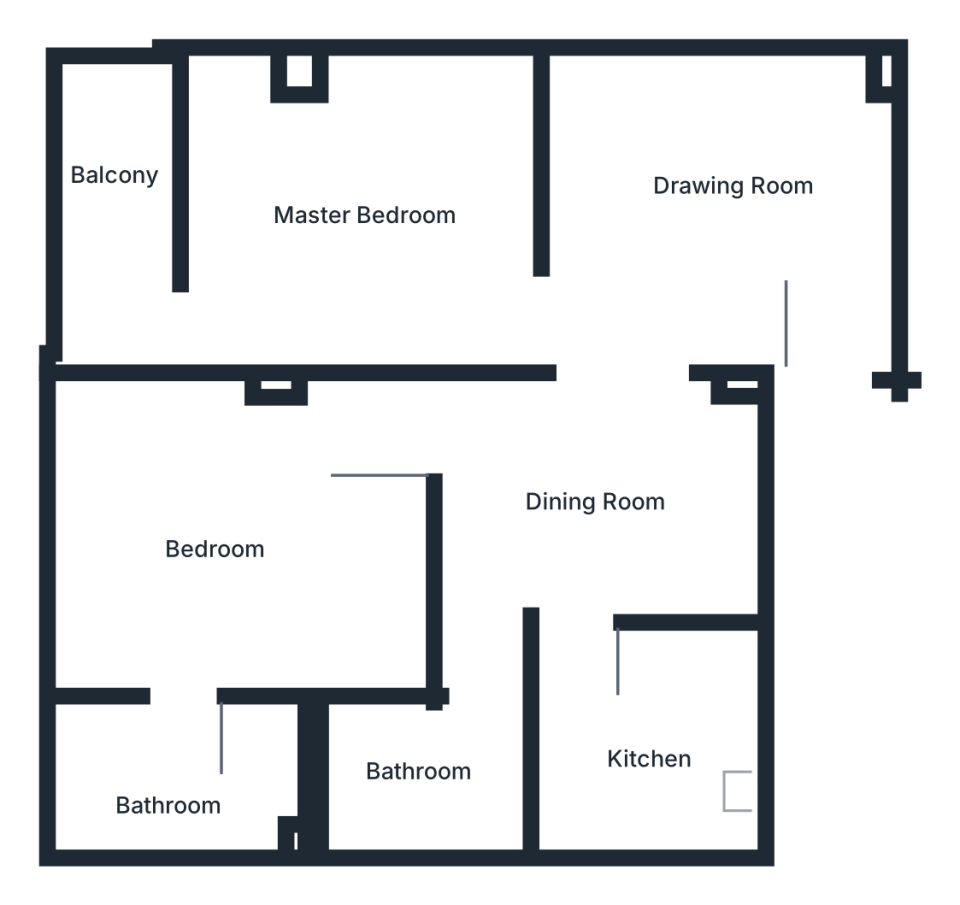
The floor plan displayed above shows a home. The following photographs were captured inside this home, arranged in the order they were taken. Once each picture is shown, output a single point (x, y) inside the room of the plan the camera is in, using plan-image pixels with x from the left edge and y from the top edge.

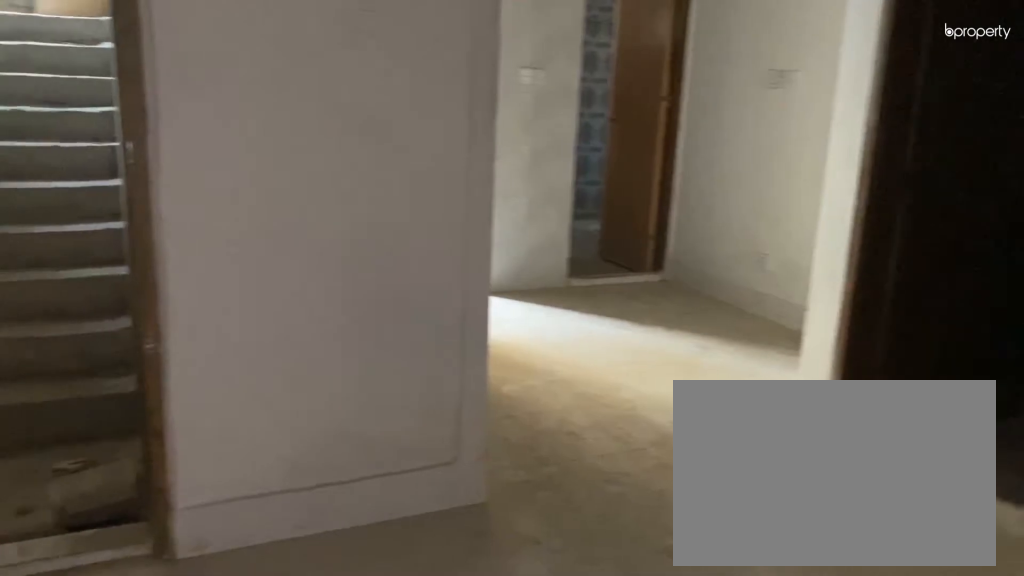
(704, 207)
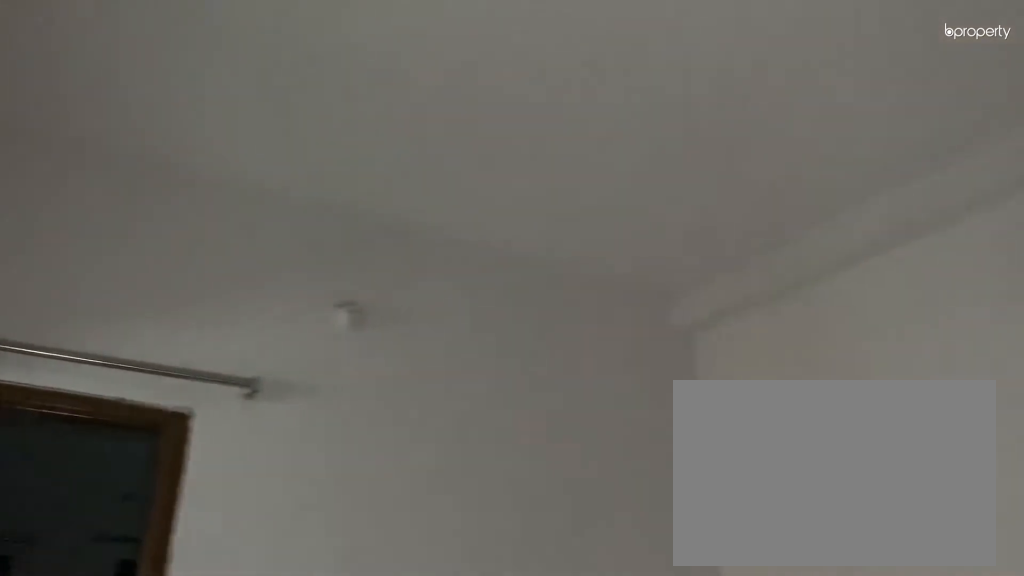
(704, 207)
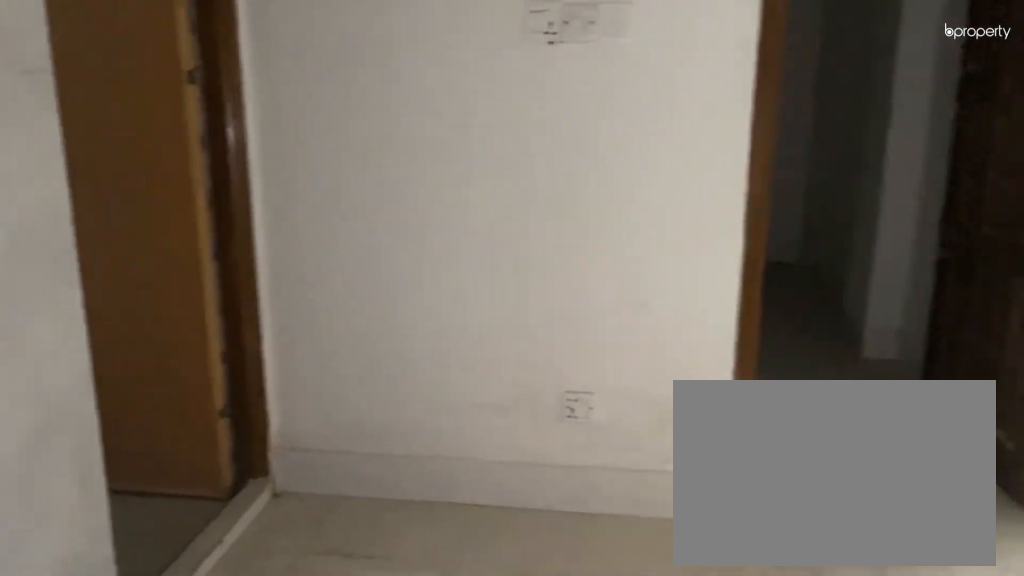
(583, 490)
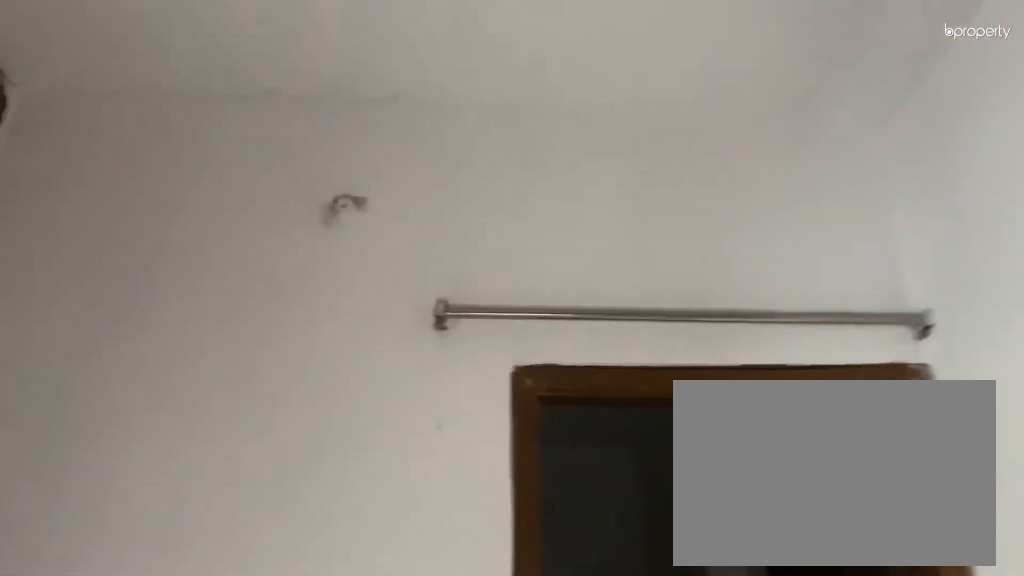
(583, 490)
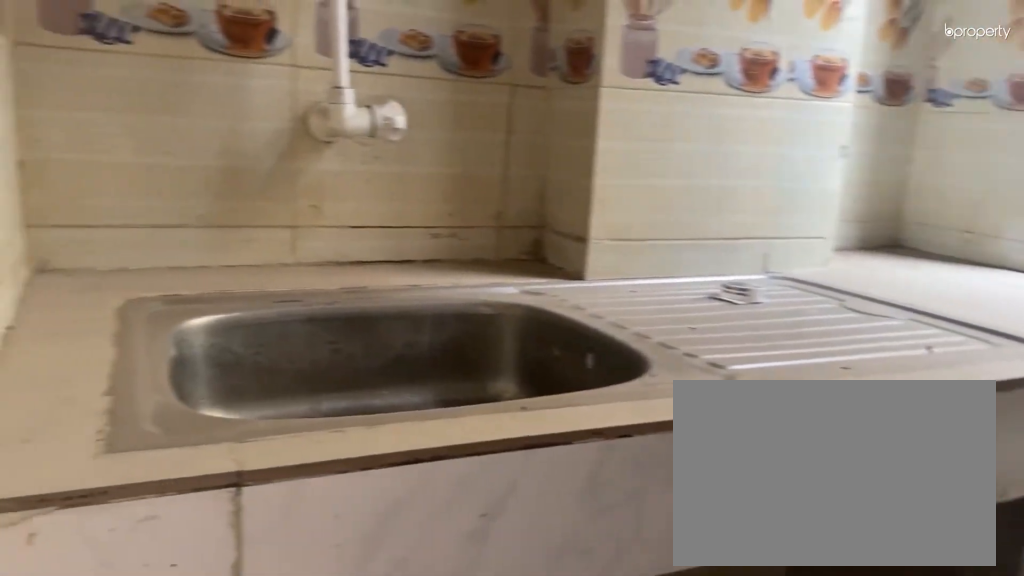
(650, 725)
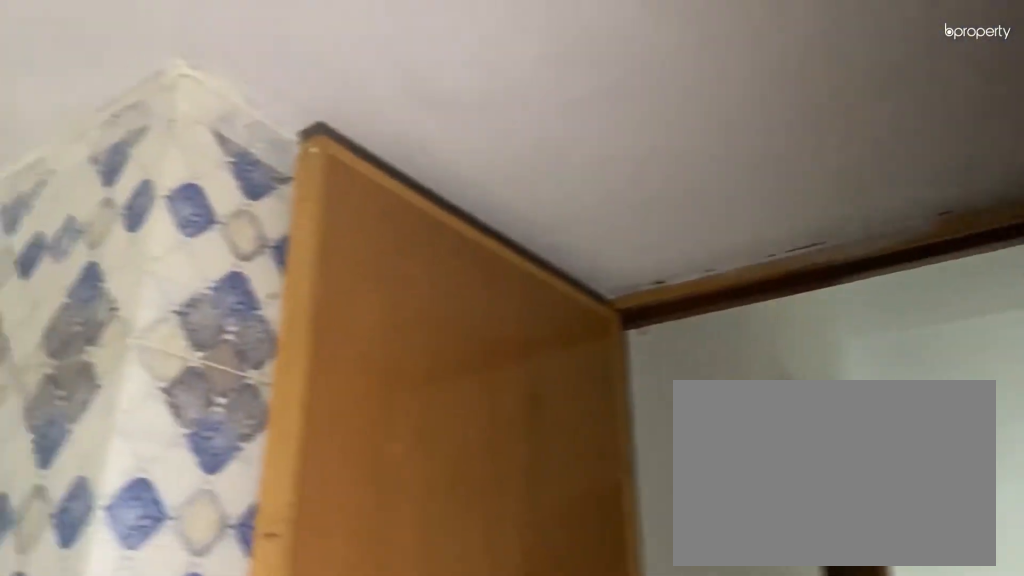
(415, 775)
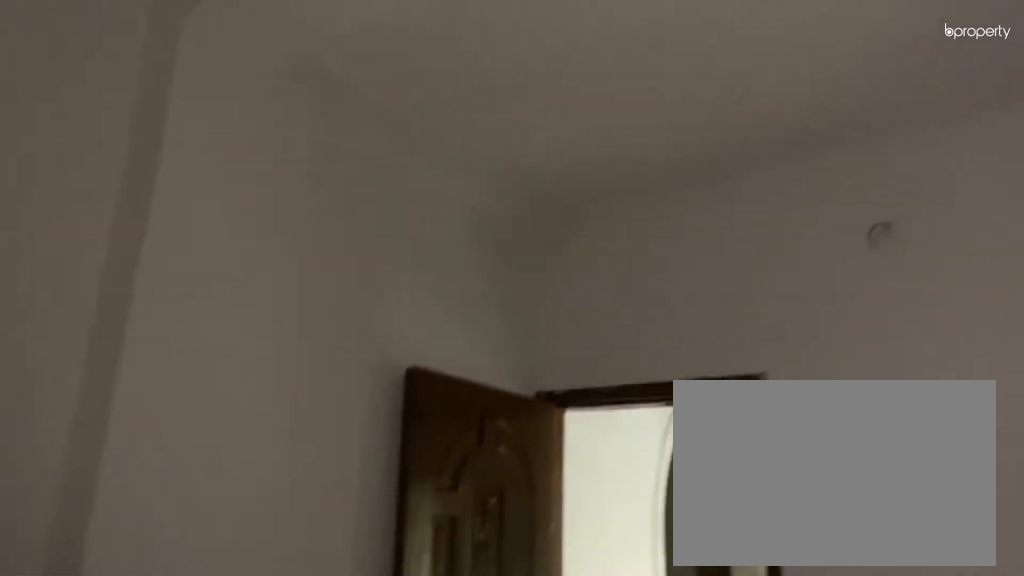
(258, 564)
